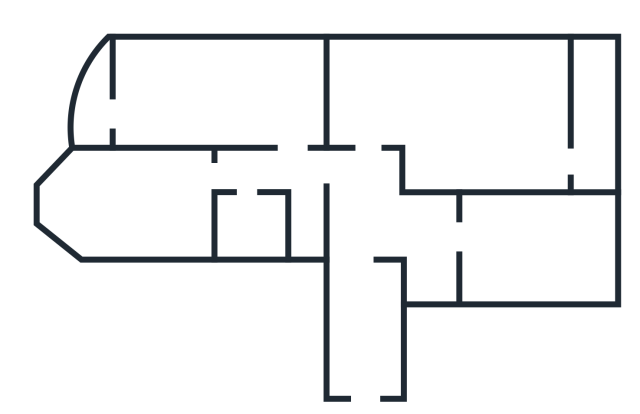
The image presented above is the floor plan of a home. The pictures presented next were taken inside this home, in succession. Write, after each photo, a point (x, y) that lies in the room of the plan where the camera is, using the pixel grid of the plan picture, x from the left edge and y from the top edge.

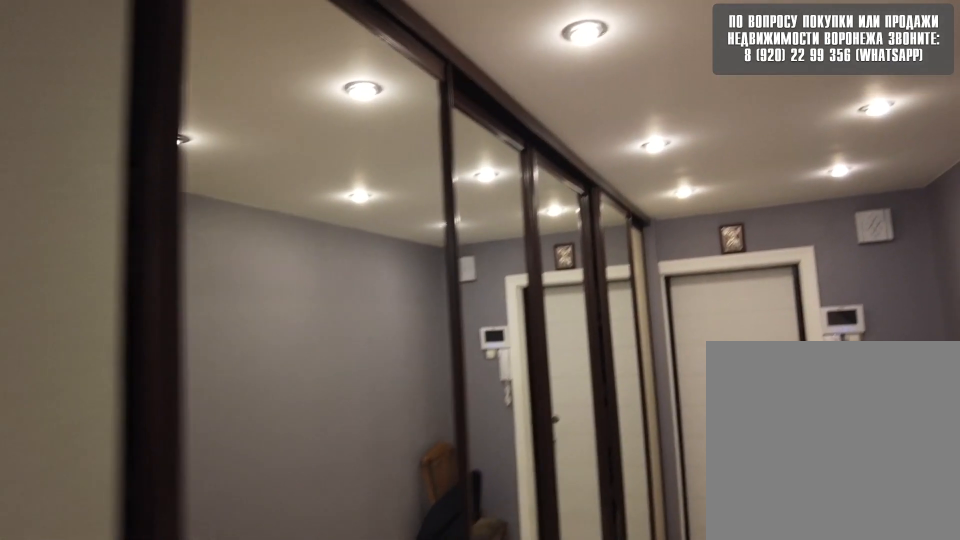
(369, 379)
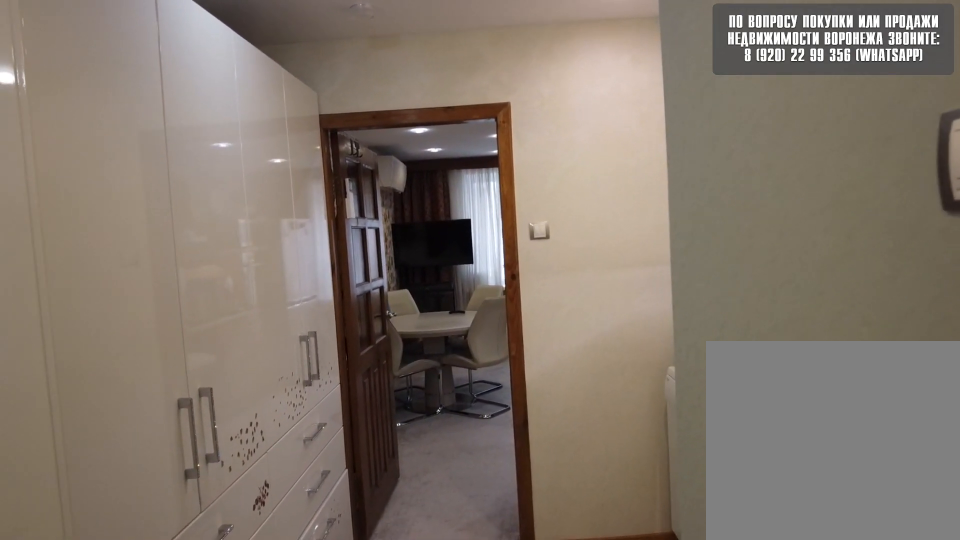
(369, 233)
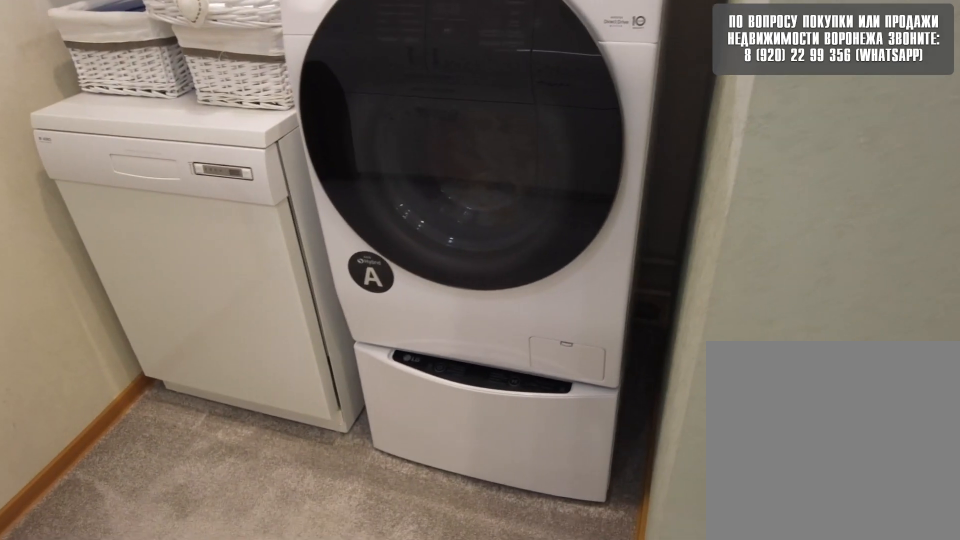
(437, 239)
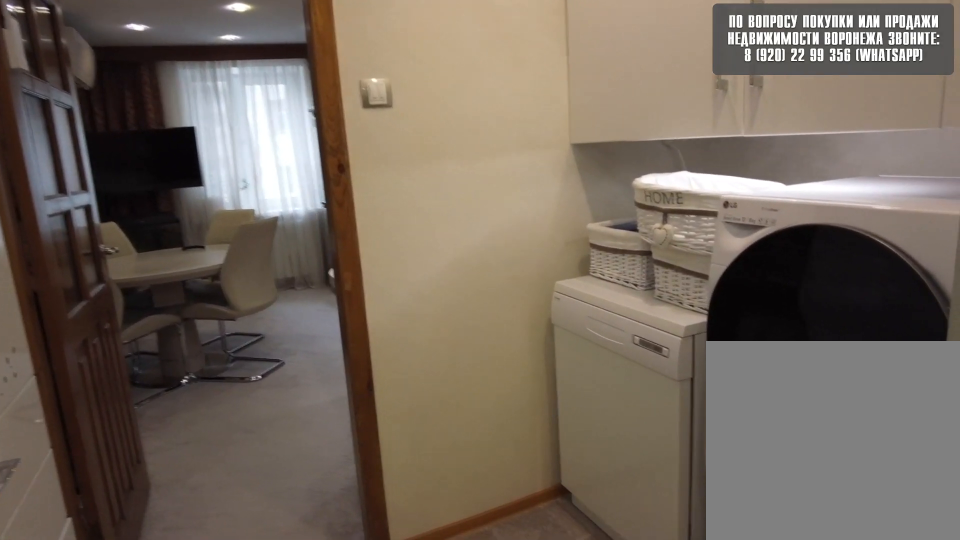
(437, 239)
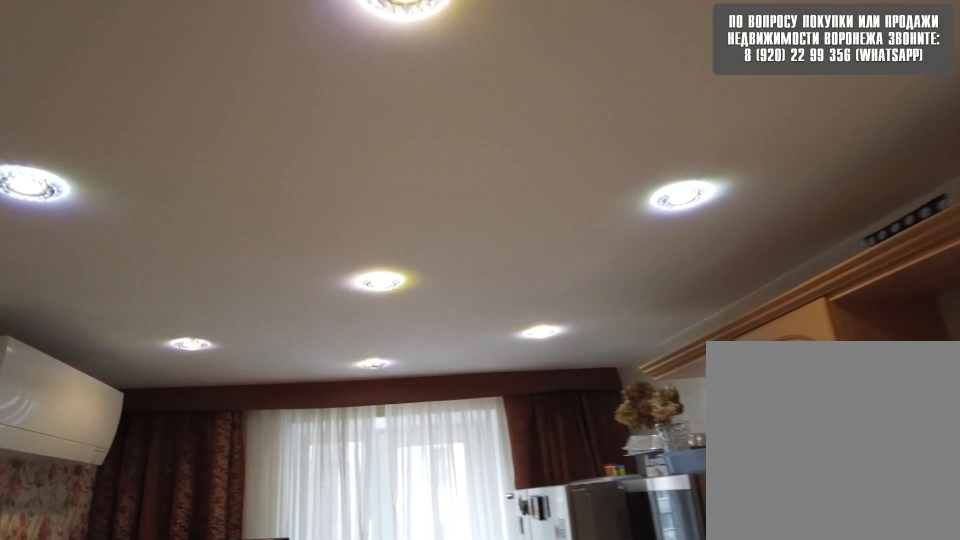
(512, 249)
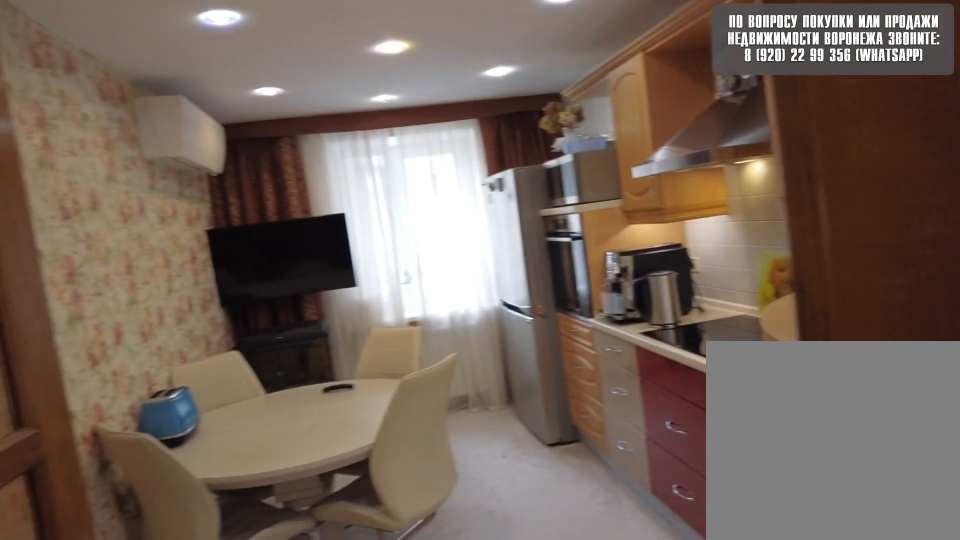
(512, 249)
